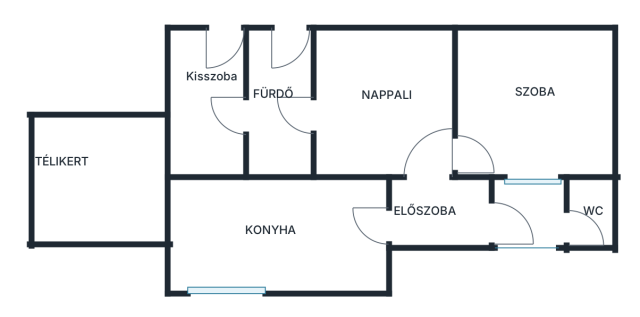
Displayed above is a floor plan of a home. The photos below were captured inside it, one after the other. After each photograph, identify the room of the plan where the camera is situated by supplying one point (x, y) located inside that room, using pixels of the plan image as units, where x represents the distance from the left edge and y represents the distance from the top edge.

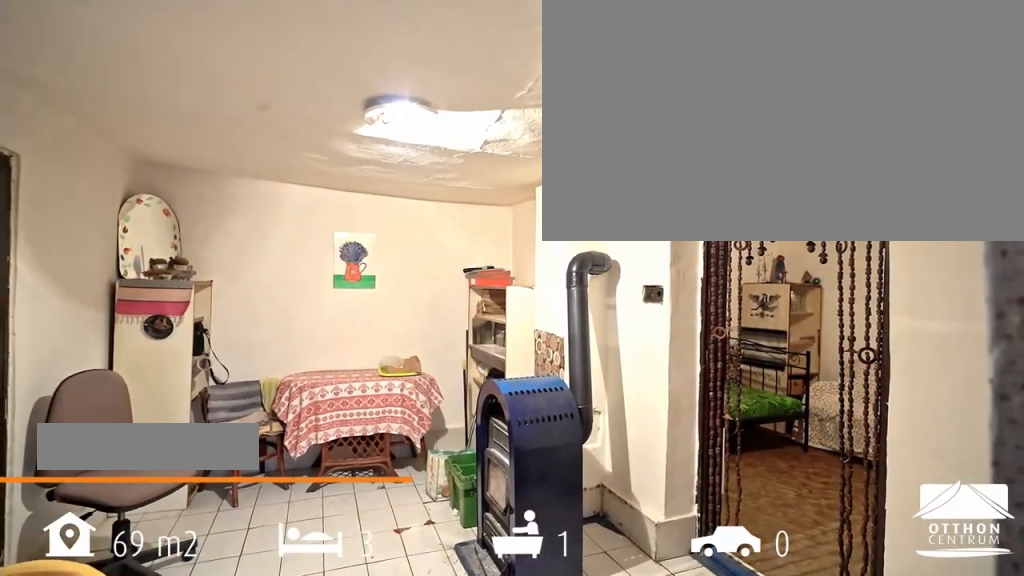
(383, 107)
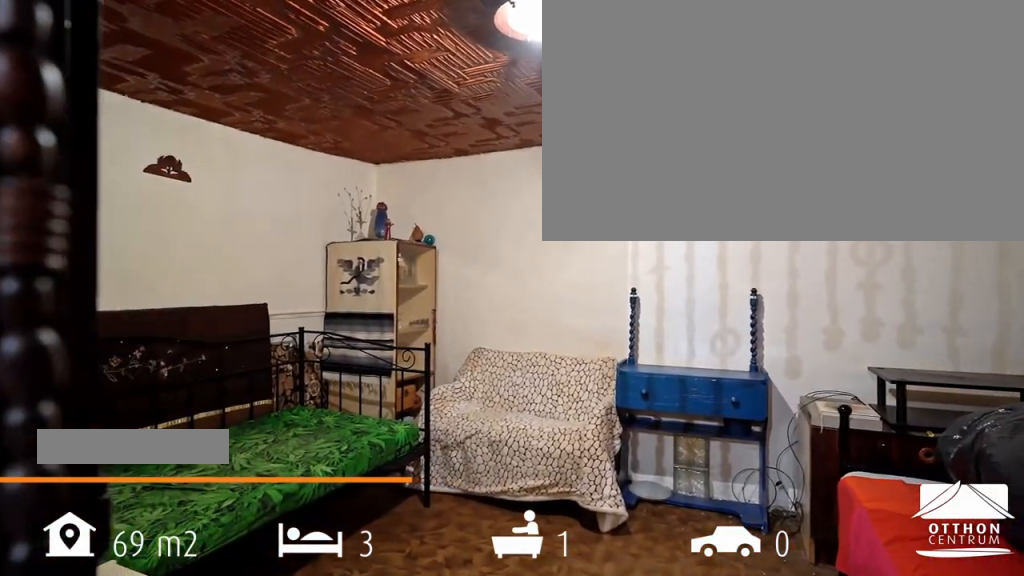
(538, 105)
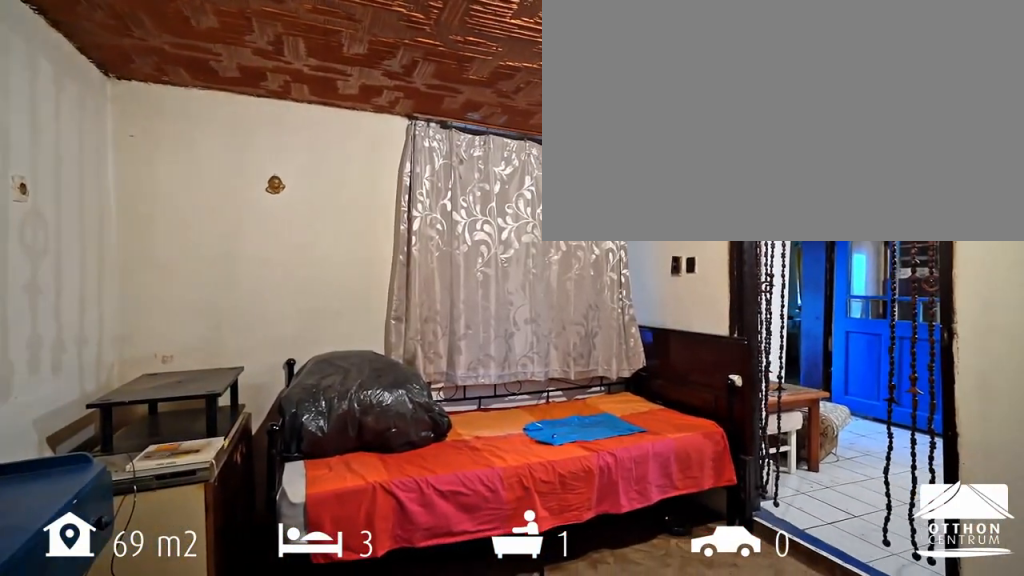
(538, 105)
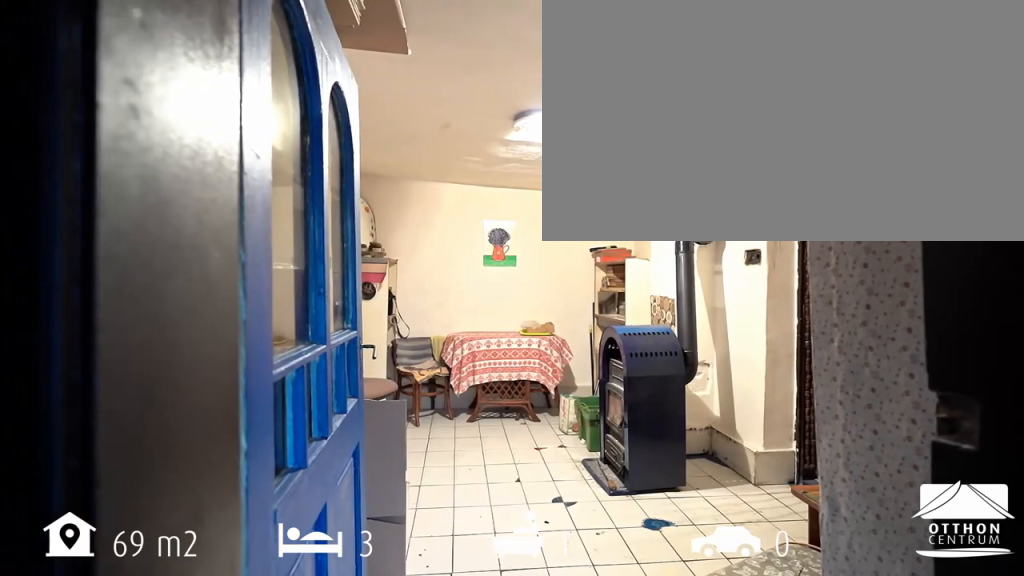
(431, 181)
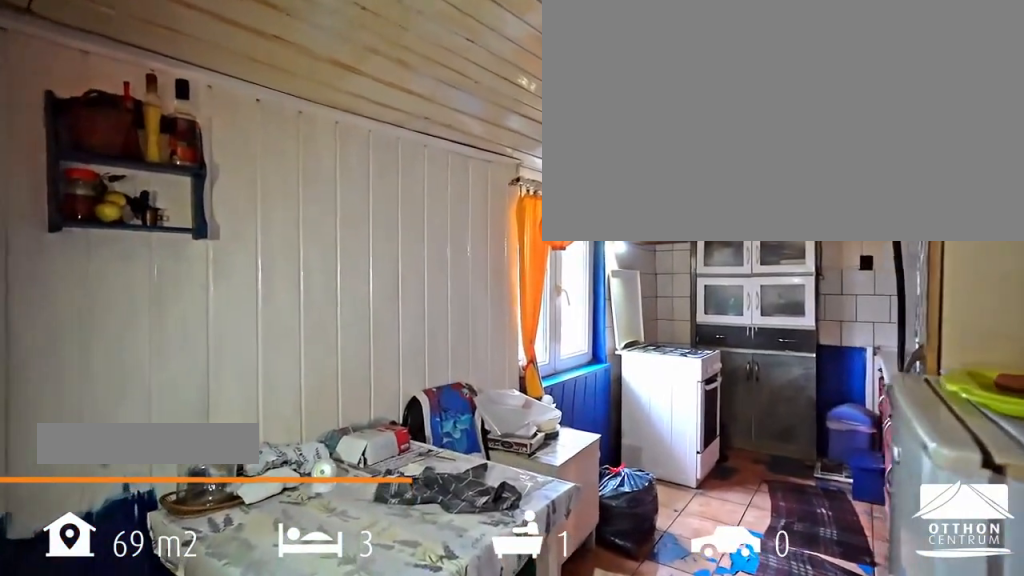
(280, 239)
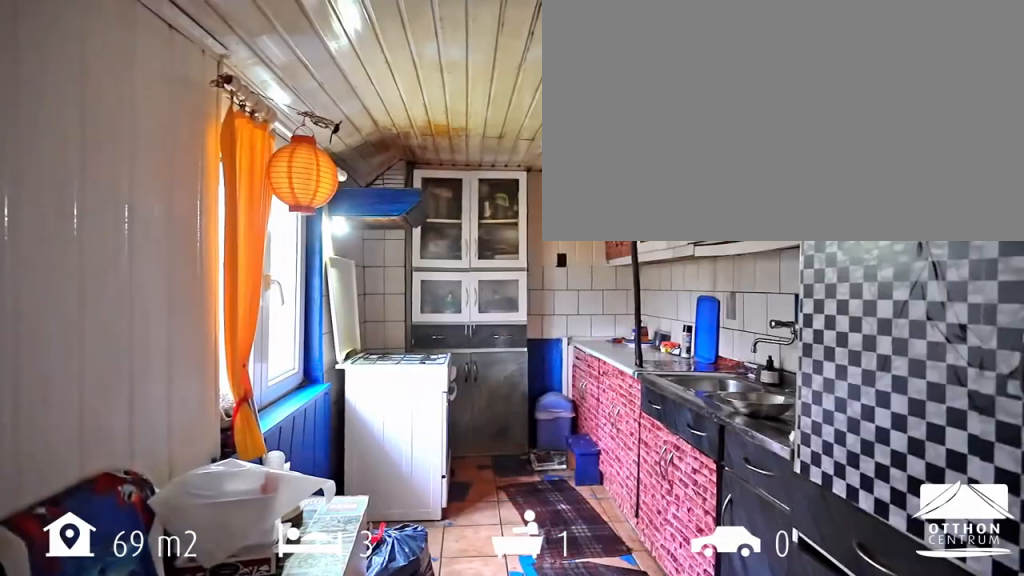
(280, 239)
